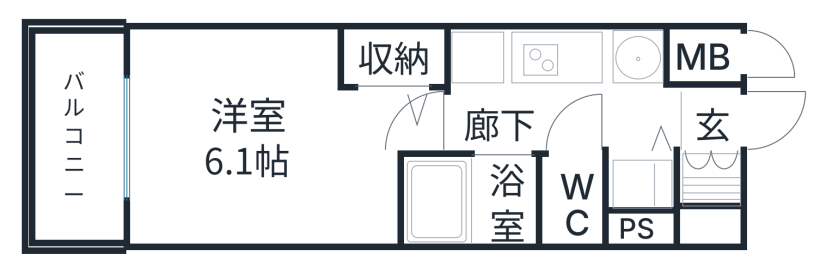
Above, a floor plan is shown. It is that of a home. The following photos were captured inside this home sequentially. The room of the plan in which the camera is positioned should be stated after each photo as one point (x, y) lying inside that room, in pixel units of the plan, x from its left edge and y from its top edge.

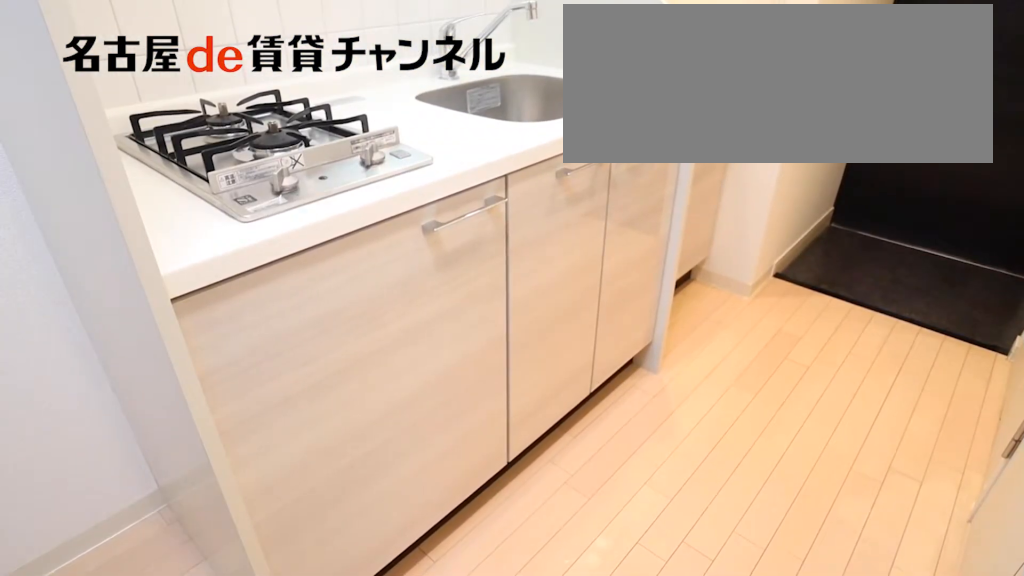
(530, 61)
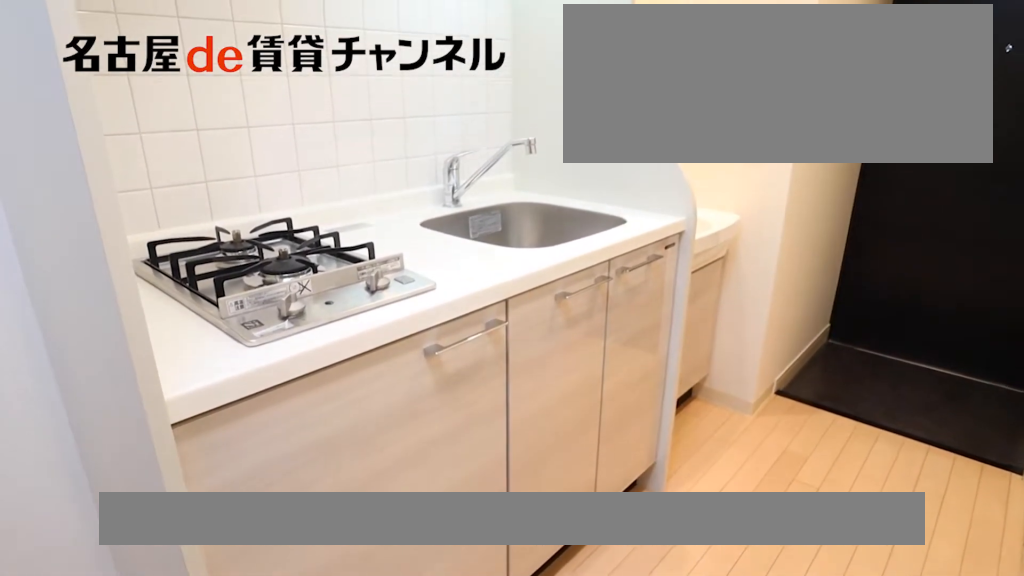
(530, 61)
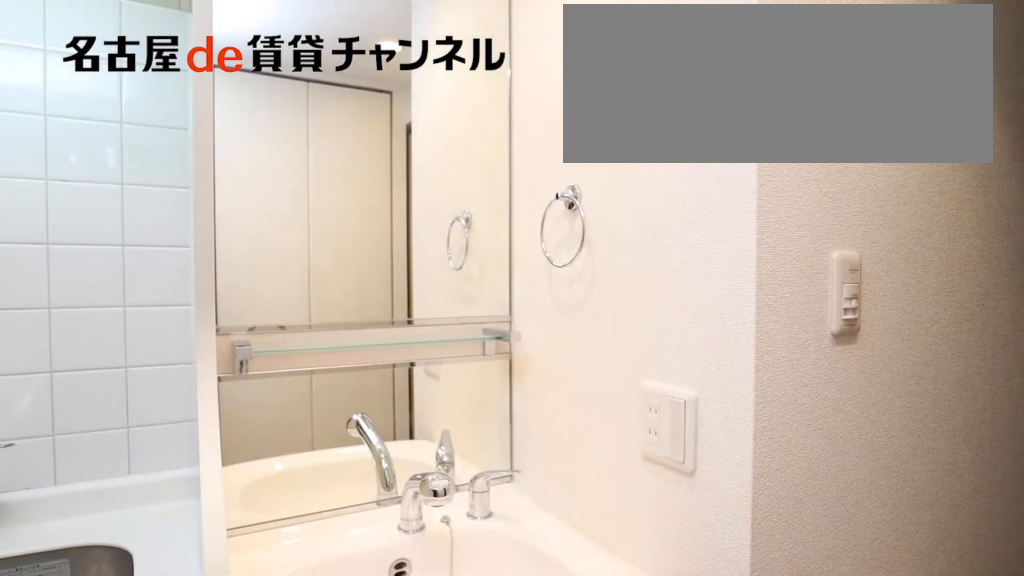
(637, 59)
